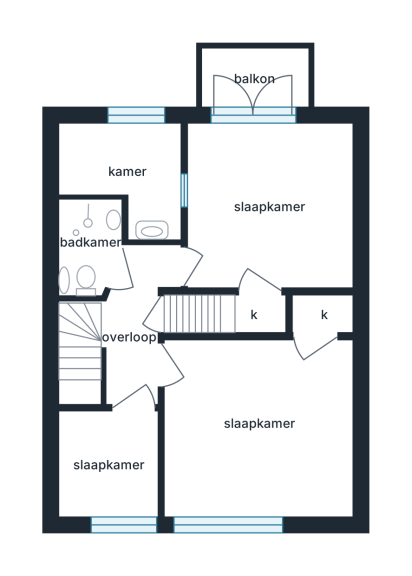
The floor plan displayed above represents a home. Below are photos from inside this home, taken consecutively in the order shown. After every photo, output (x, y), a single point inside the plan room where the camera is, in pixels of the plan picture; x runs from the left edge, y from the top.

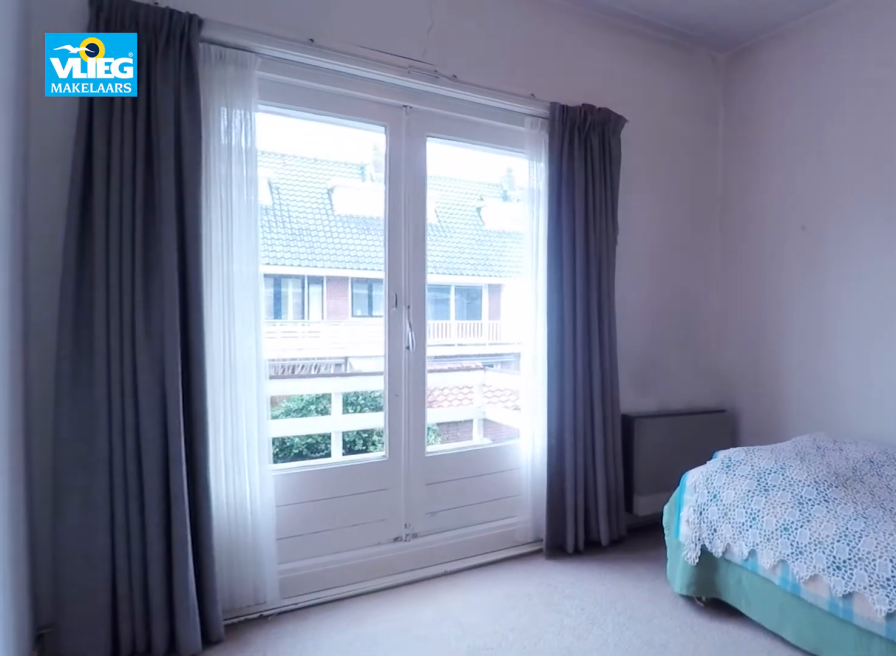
(246, 273)
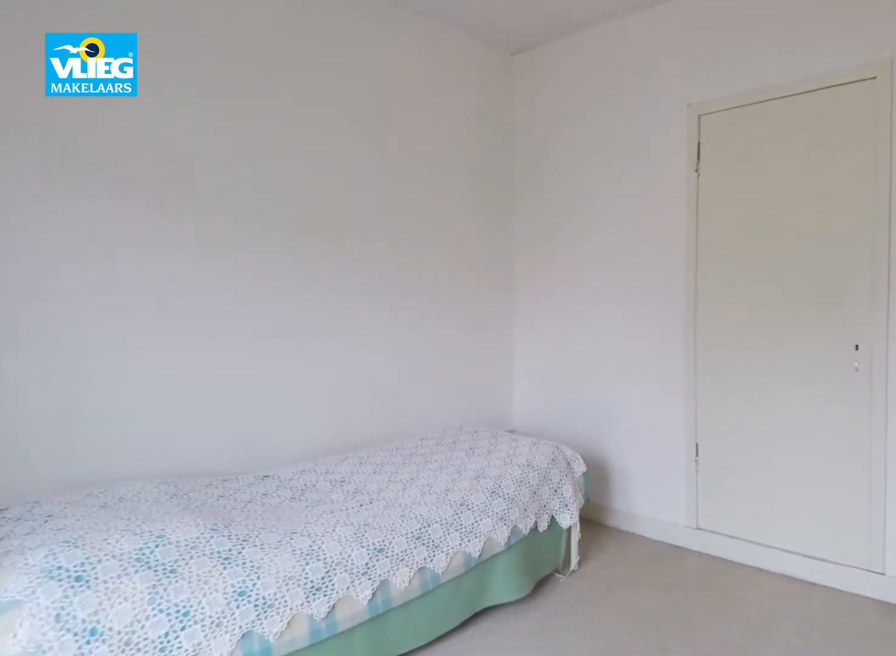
(246, 273)
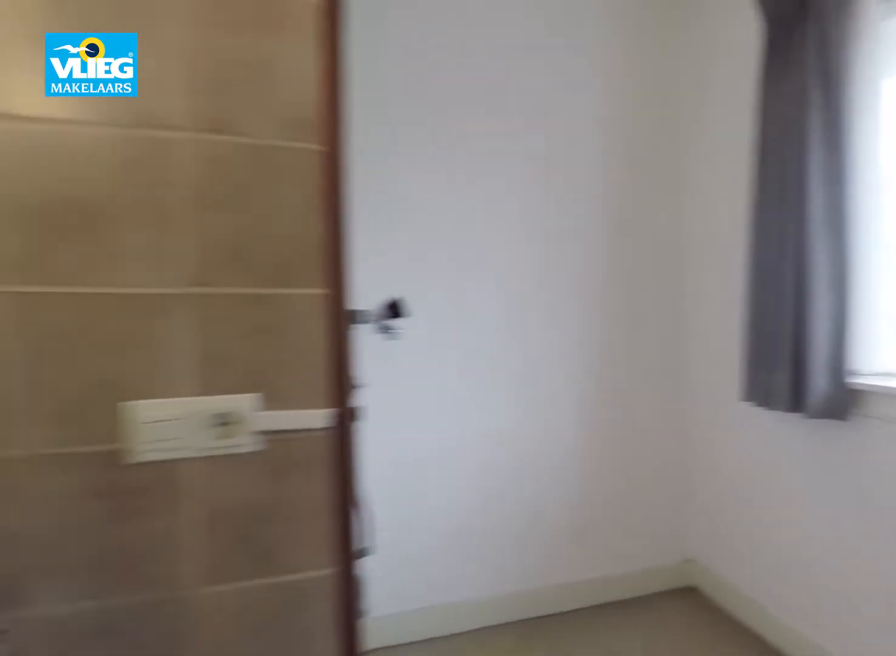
(112, 160)
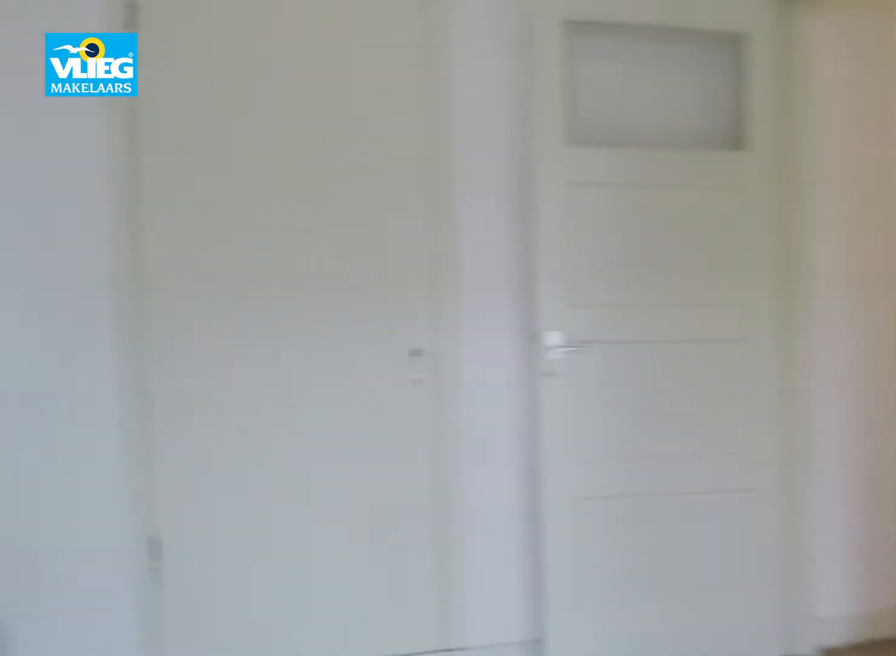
(246, 273)
